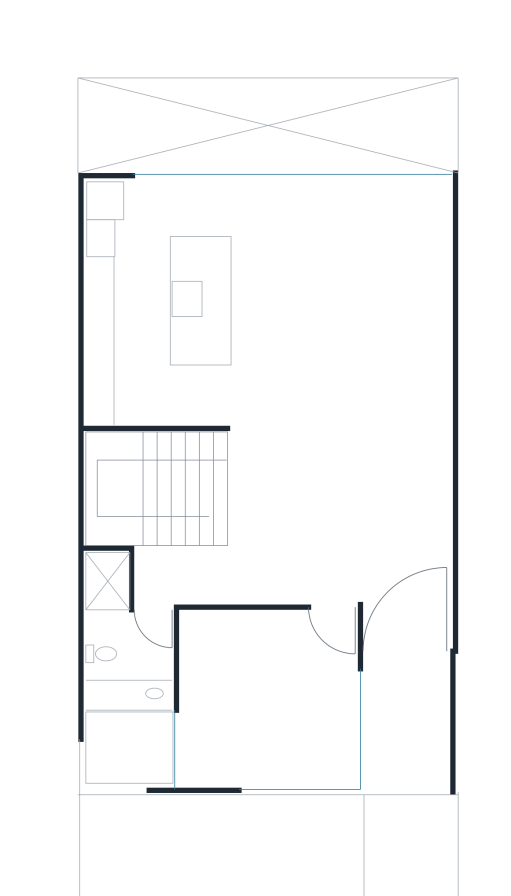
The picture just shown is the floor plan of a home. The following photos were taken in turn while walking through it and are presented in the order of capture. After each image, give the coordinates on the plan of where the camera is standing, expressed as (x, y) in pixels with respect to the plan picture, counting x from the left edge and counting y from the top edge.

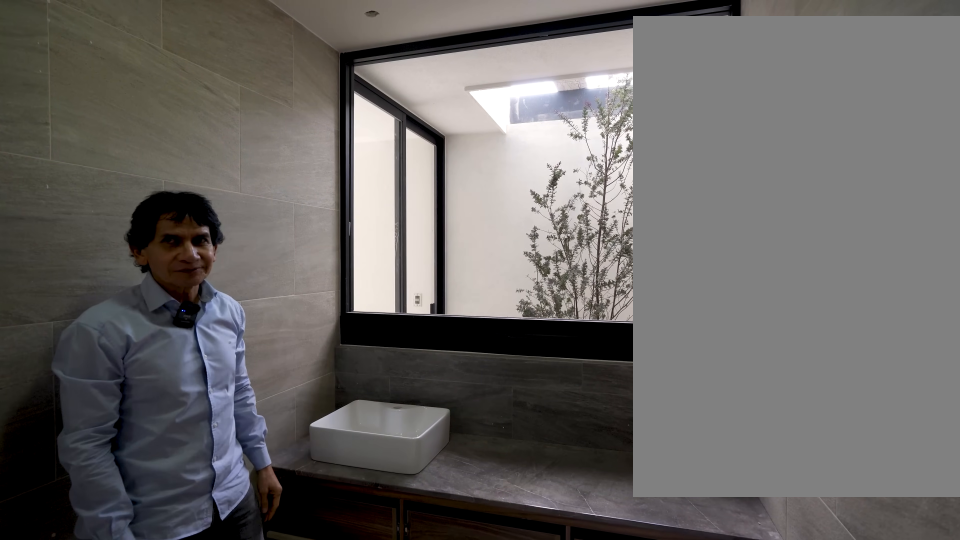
(146, 637)
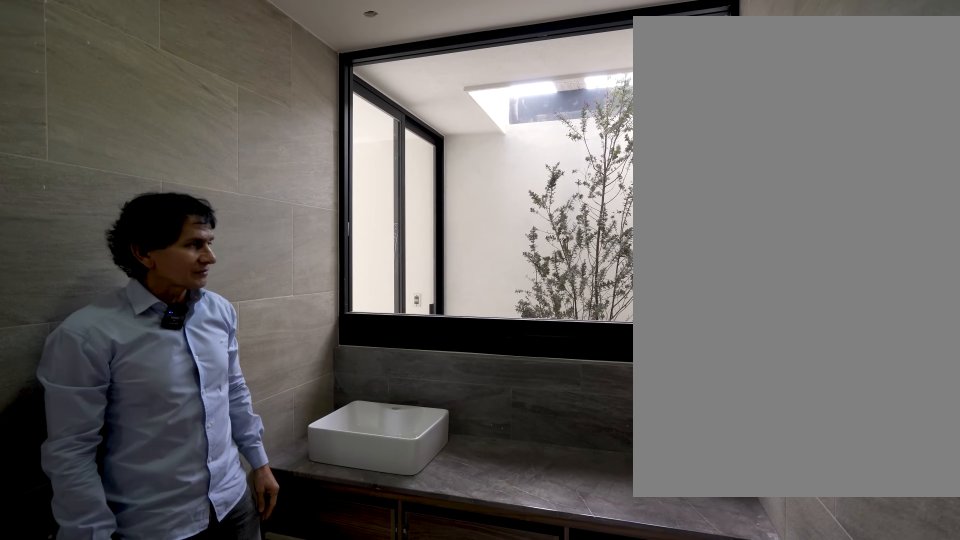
(146, 636)
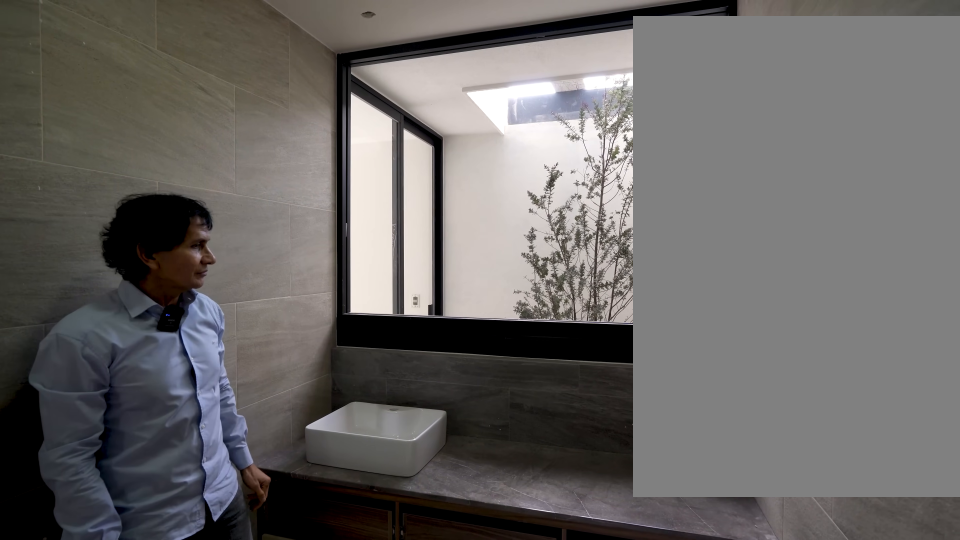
(147, 639)
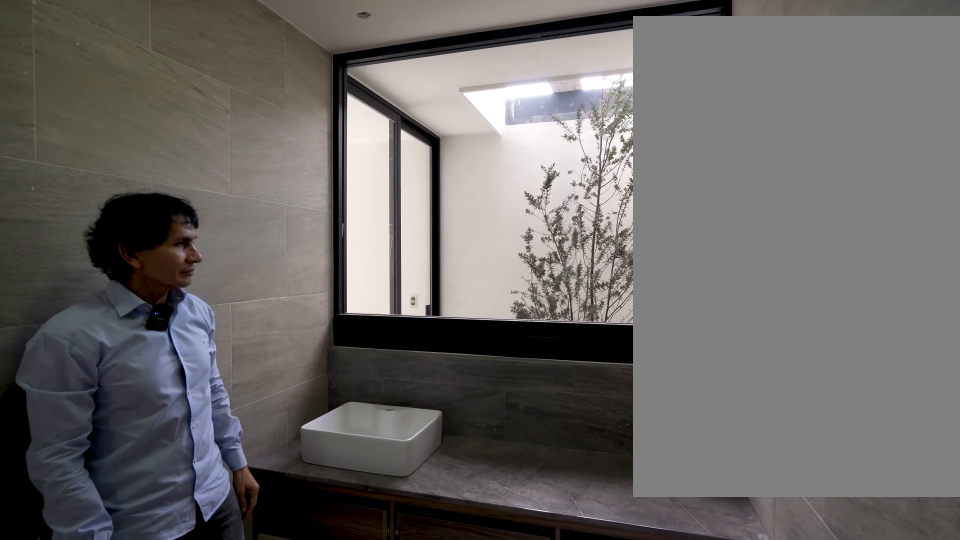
(144, 640)
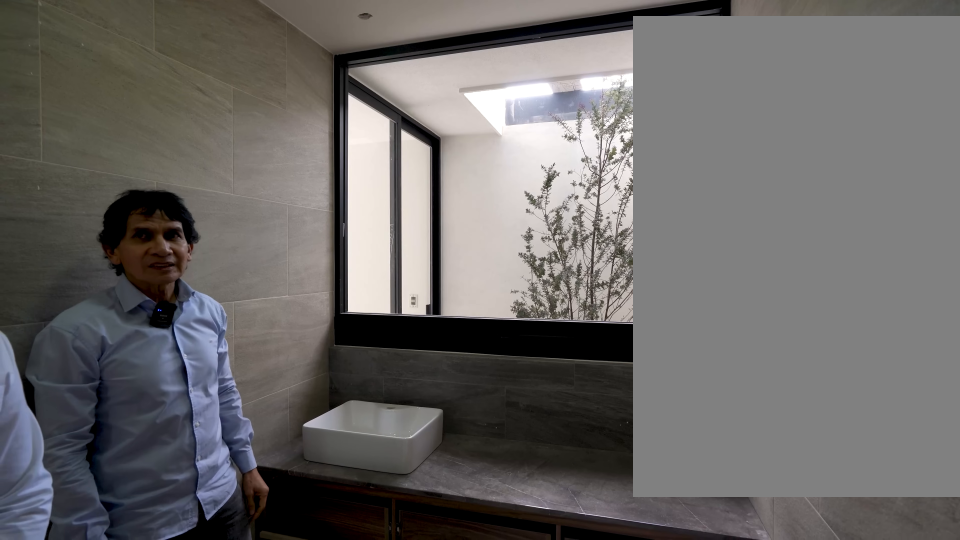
(146, 639)
